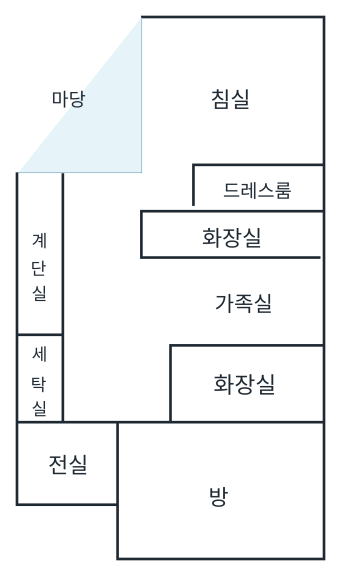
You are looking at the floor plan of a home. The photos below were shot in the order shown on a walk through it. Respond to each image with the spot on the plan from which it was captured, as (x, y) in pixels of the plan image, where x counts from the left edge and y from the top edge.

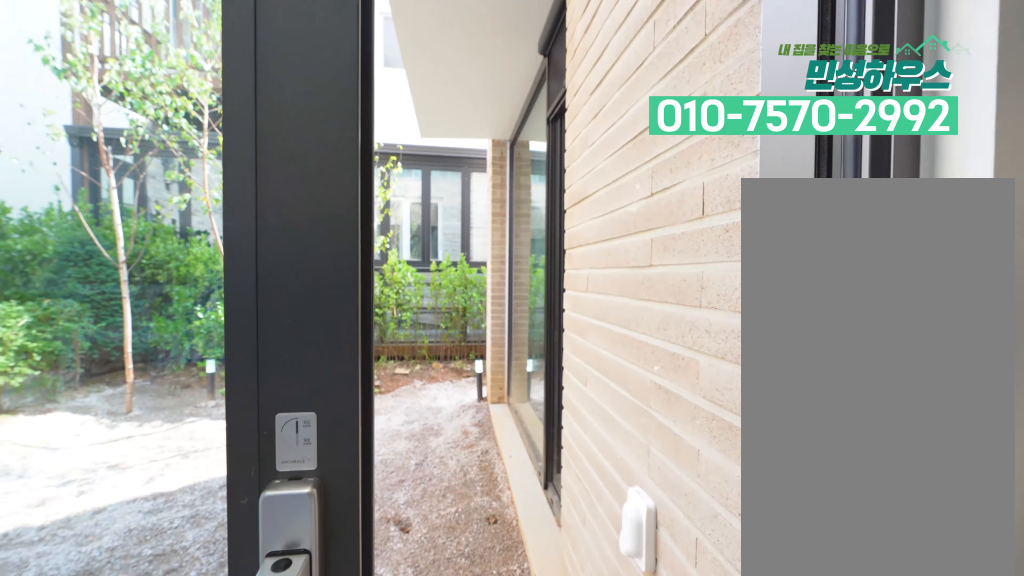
(116, 198)
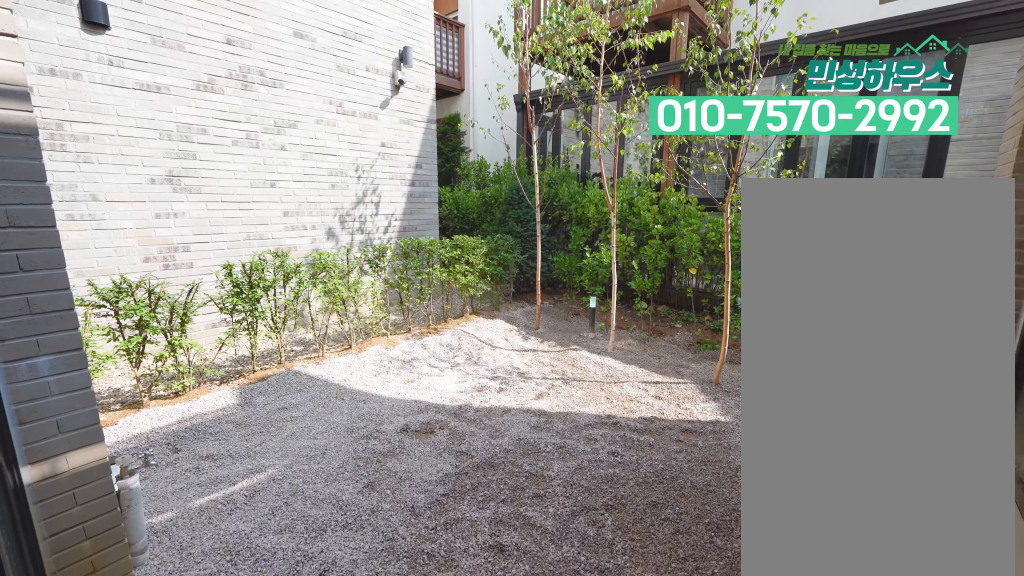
(116, 198)
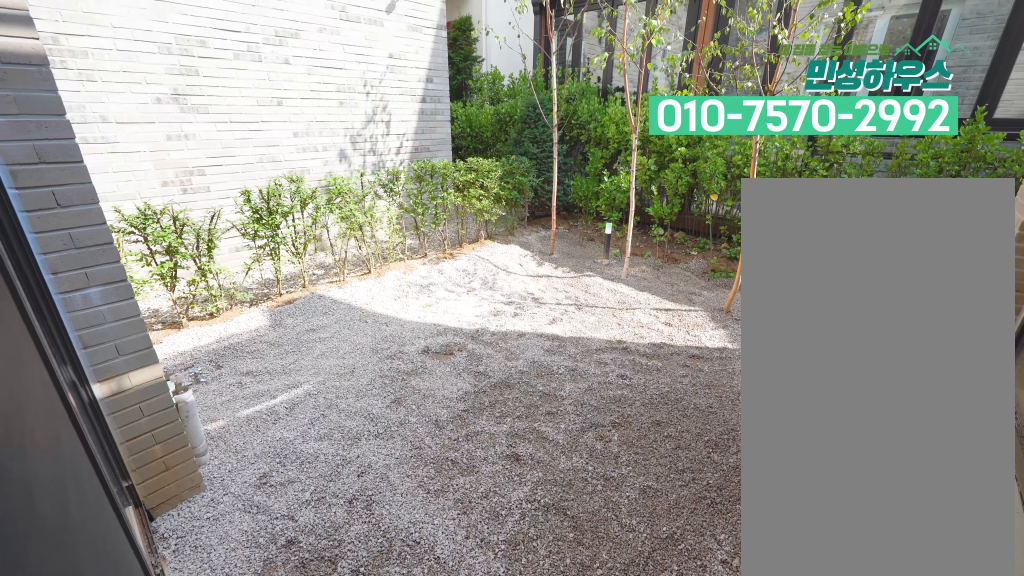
(116, 198)
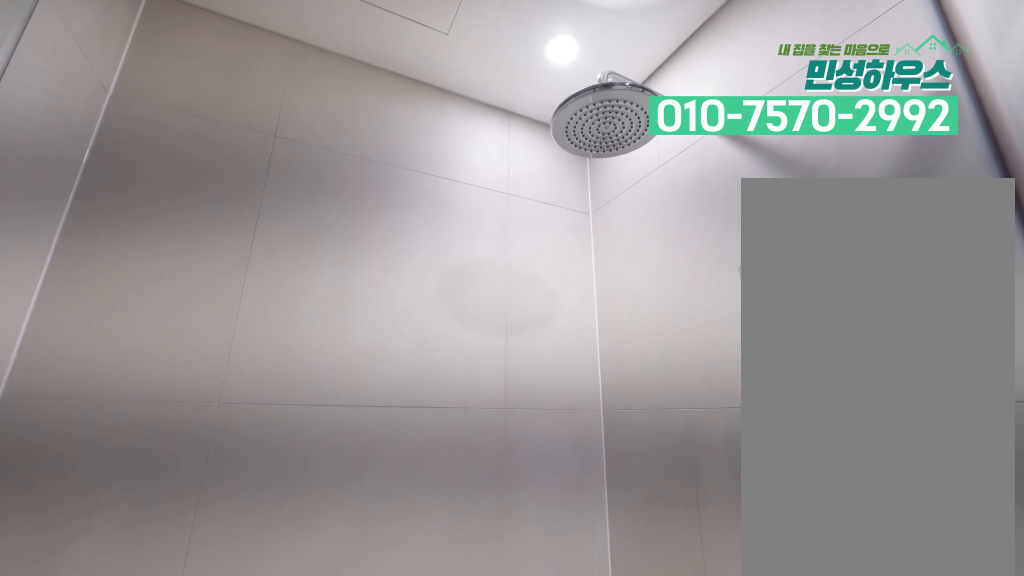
(291, 237)
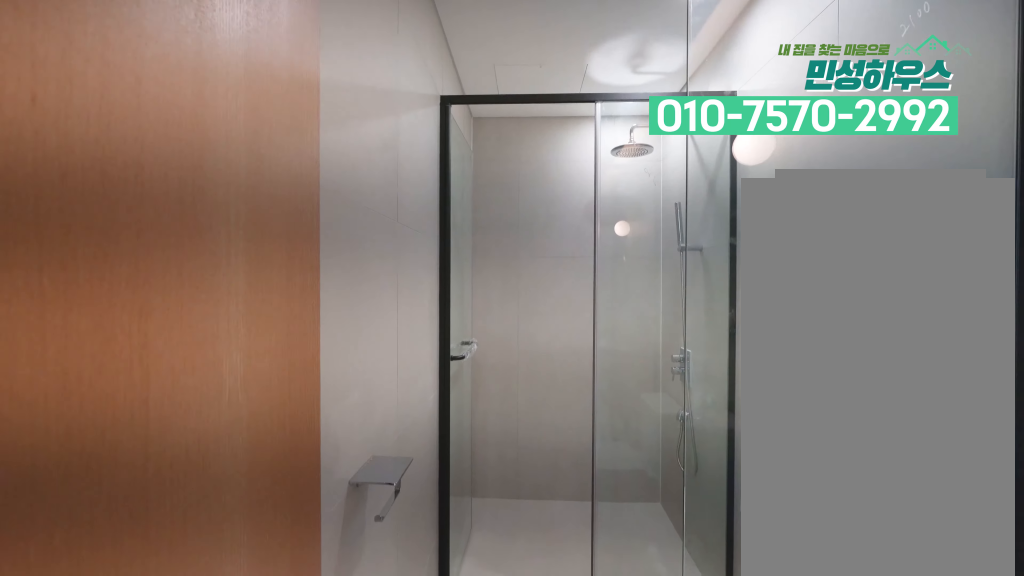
(183, 239)
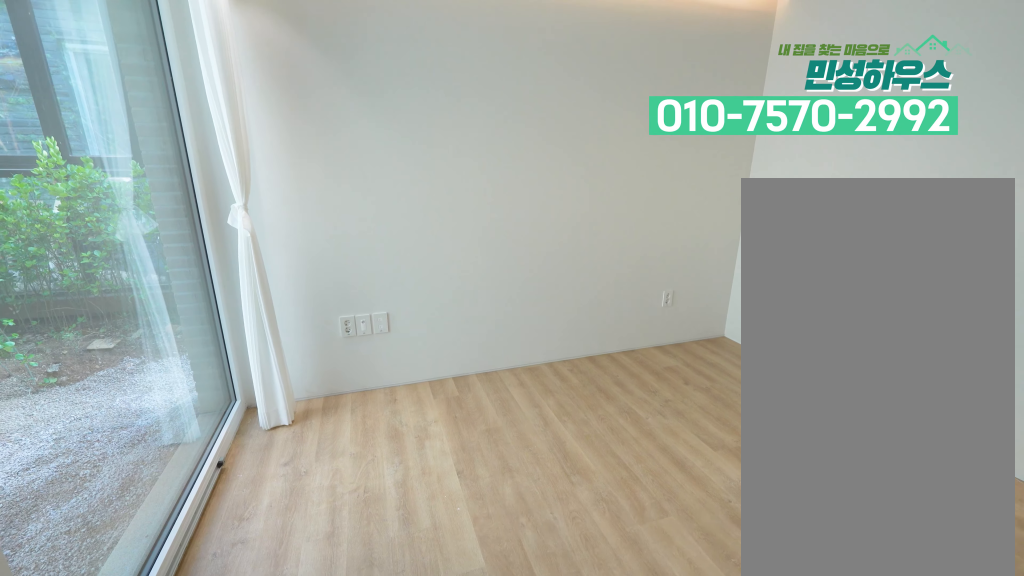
(174, 154)
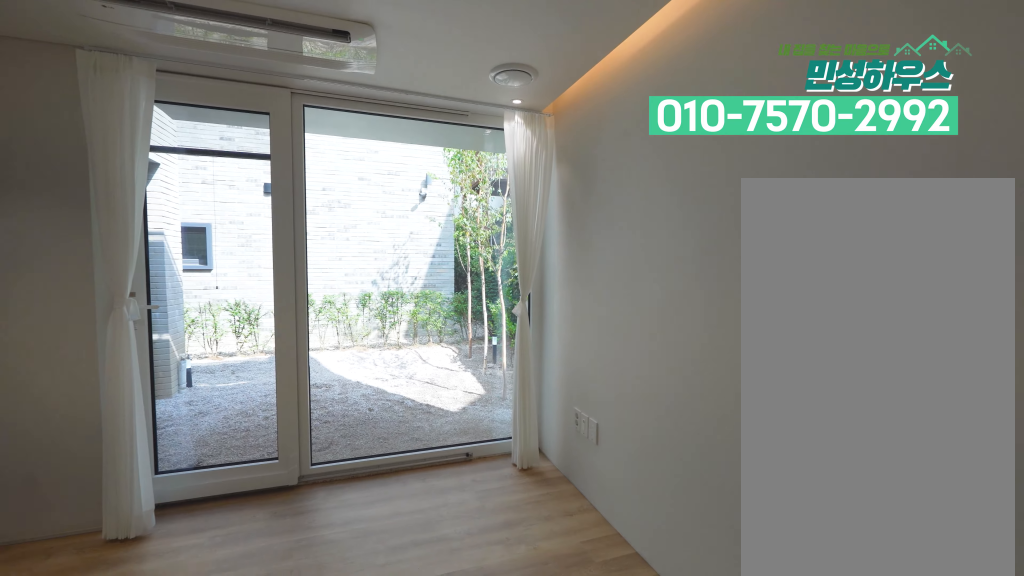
(303, 67)
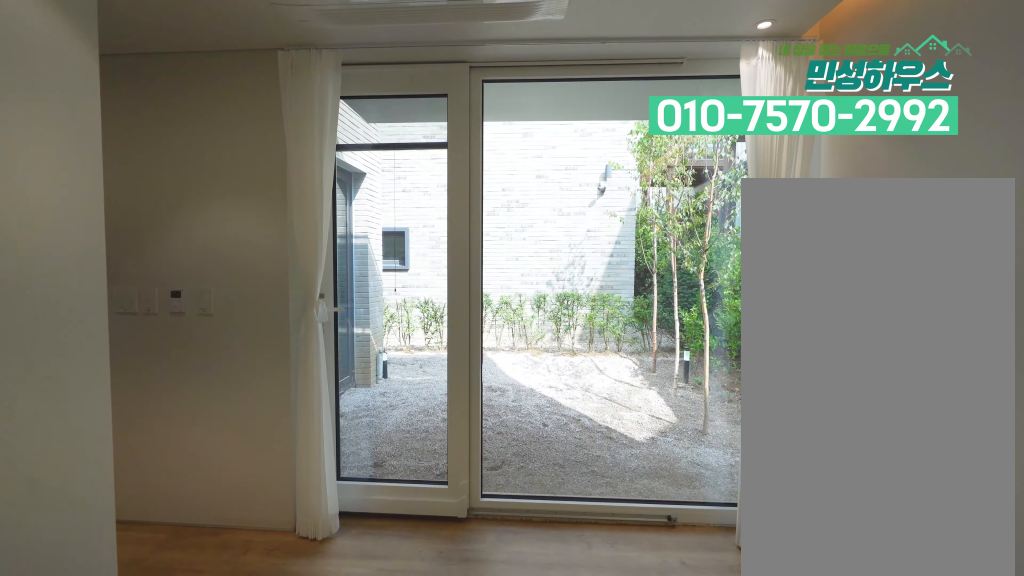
(233, 69)
